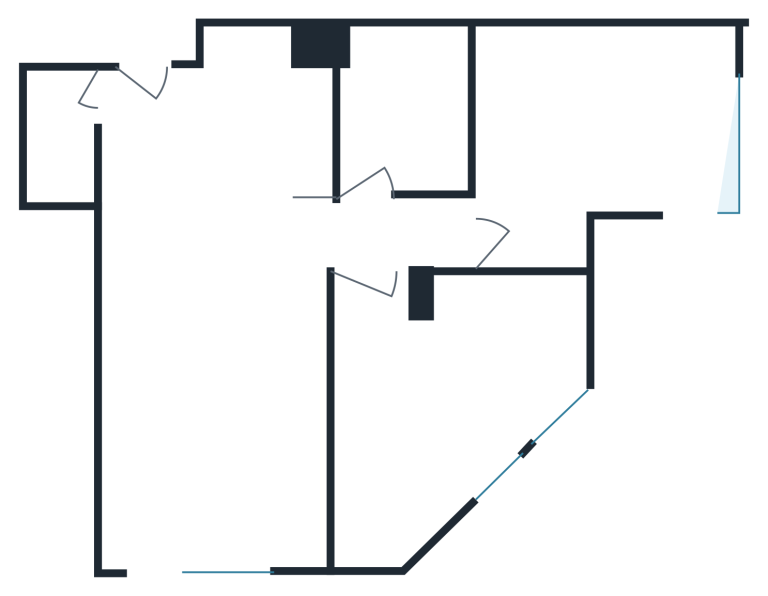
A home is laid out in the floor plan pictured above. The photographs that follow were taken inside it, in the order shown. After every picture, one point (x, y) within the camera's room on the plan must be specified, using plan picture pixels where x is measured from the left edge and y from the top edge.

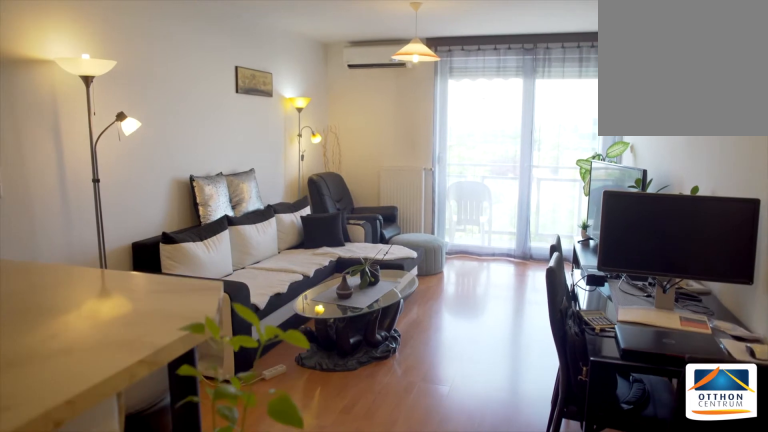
(212, 405)
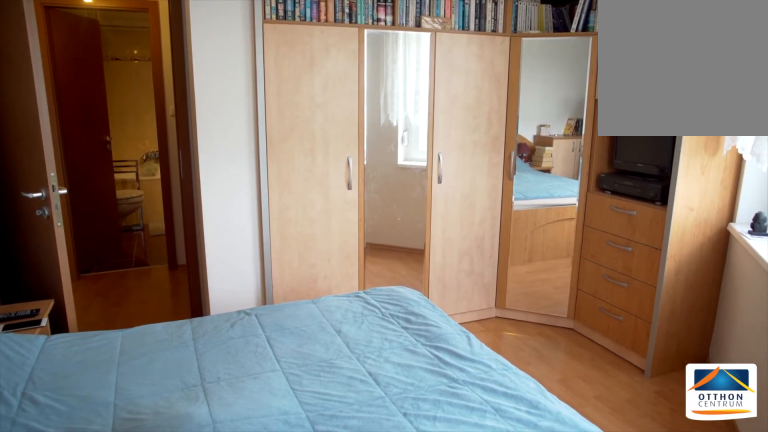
(451, 404)
